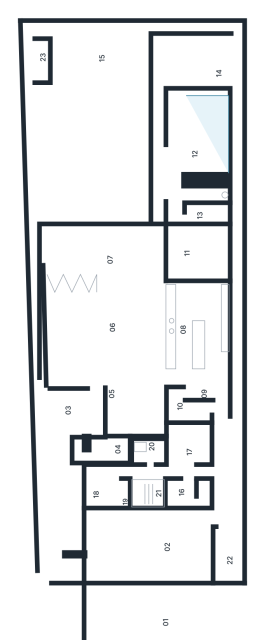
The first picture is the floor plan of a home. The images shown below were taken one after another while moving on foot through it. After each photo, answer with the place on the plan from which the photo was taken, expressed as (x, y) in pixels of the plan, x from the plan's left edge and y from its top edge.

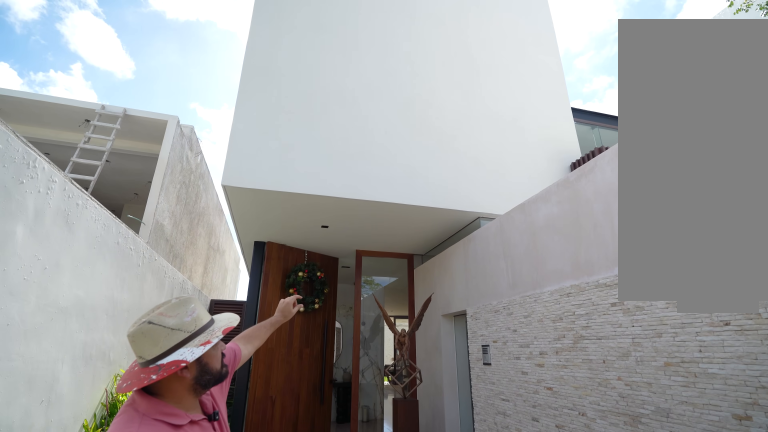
(67, 489)
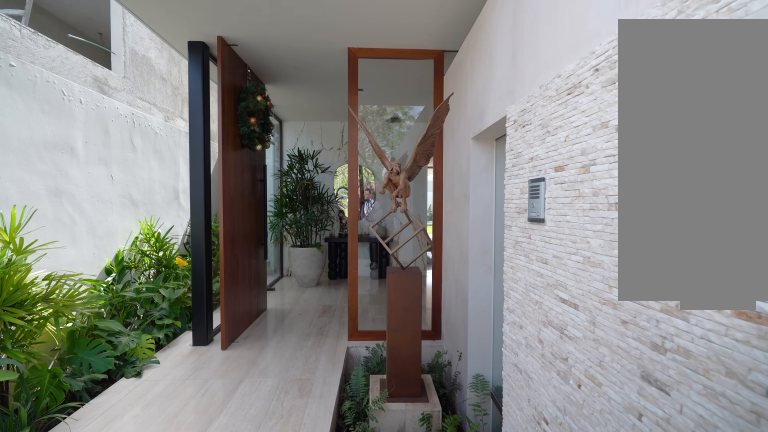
(60, 478)
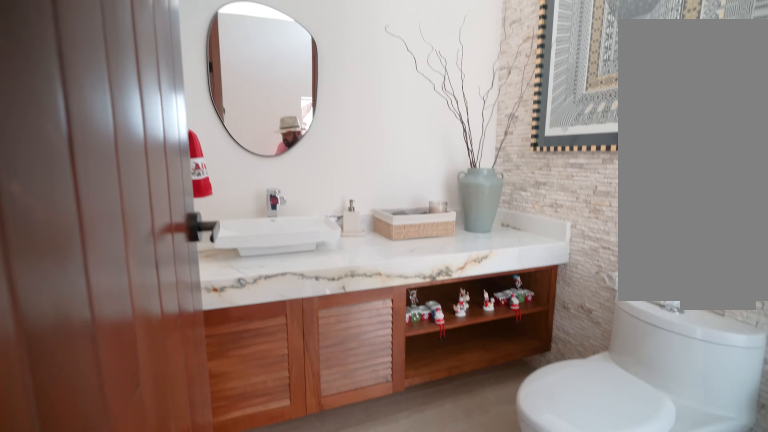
(97, 443)
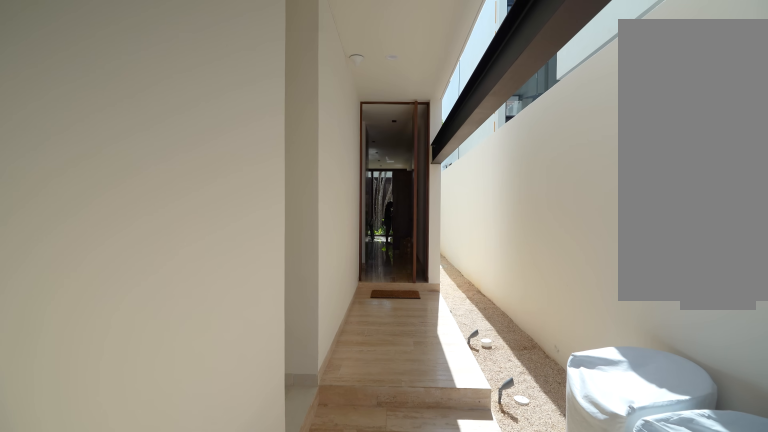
(222, 518)
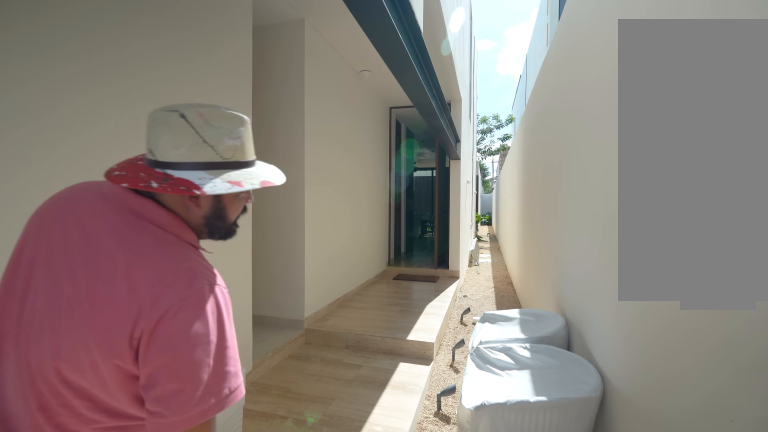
(232, 498)
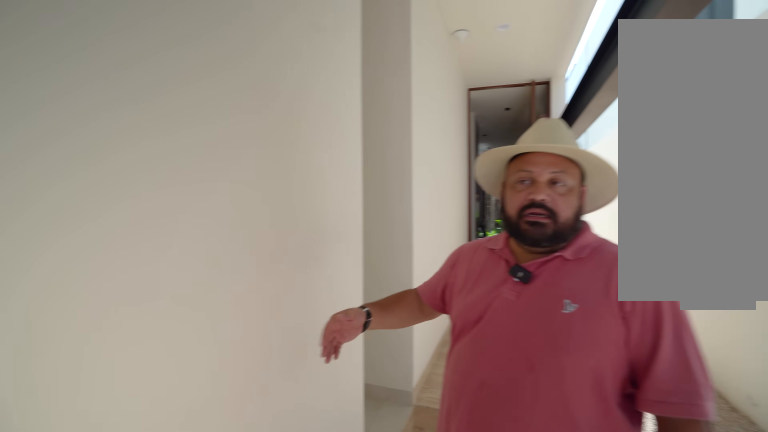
(223, 472)
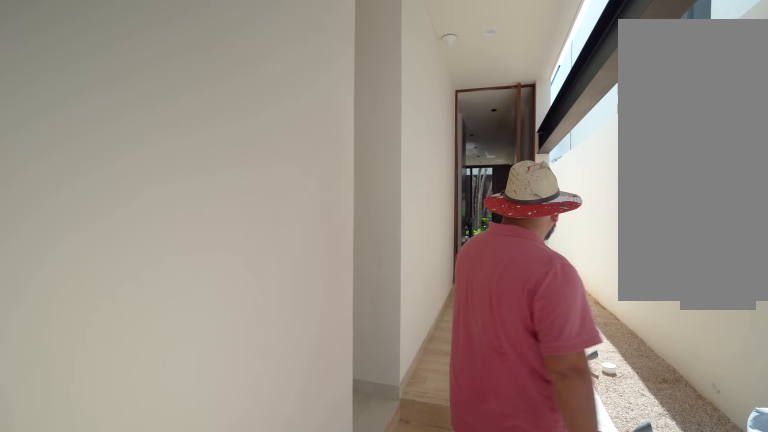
(222, 488)
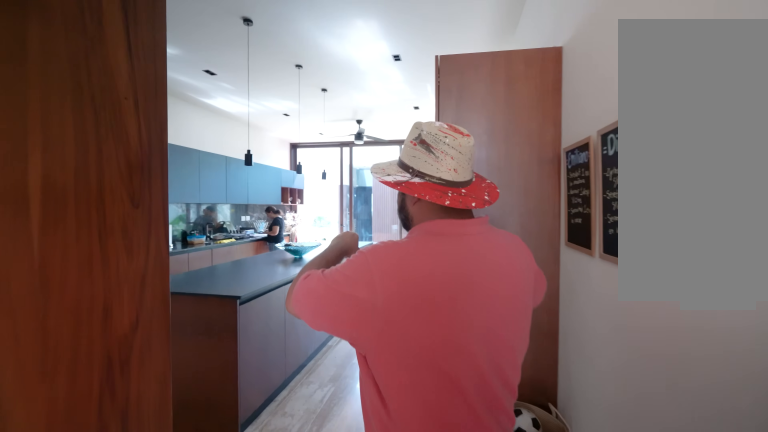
(220, 405)
